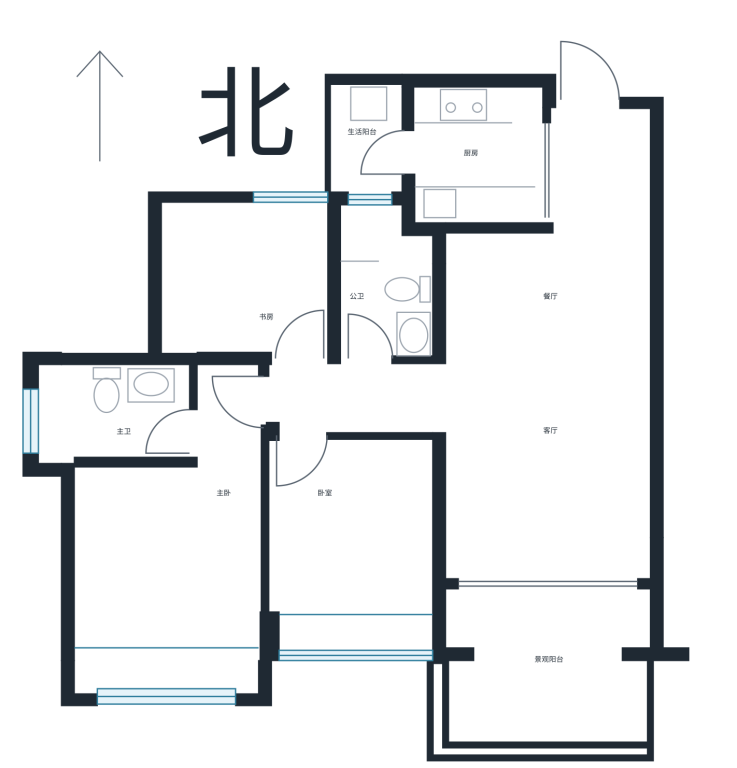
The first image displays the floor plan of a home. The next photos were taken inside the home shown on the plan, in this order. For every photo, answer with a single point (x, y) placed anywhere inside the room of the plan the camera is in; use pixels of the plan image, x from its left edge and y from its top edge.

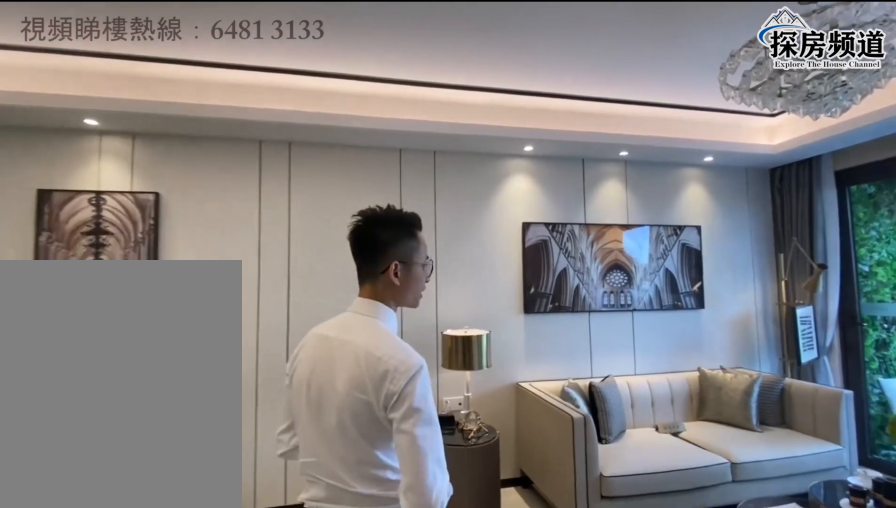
(567, 370)
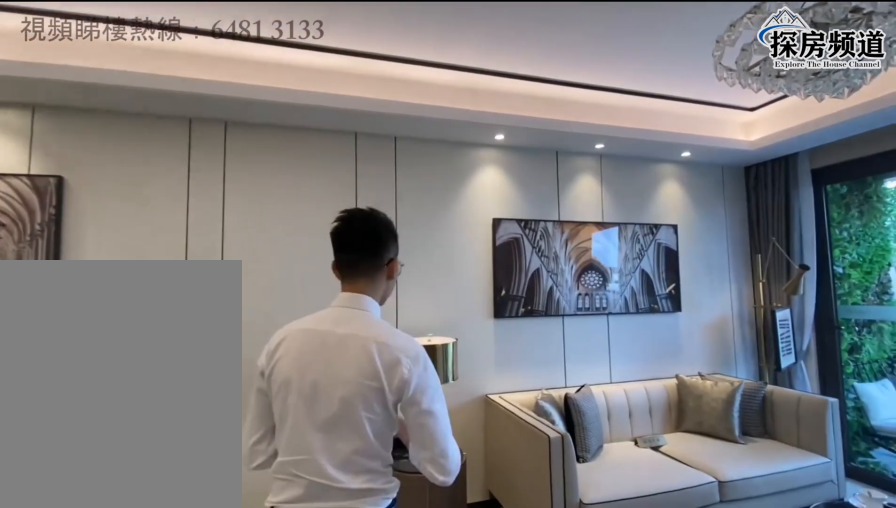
(569, 352)
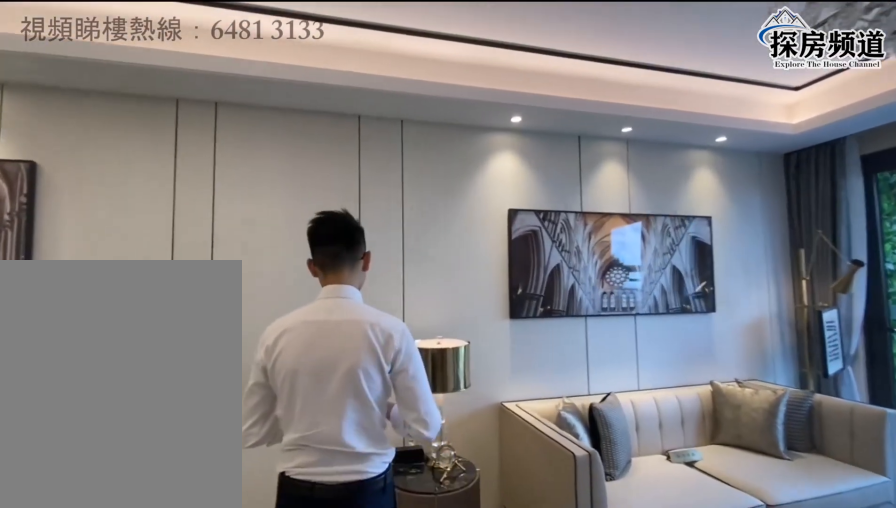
(567, 369)
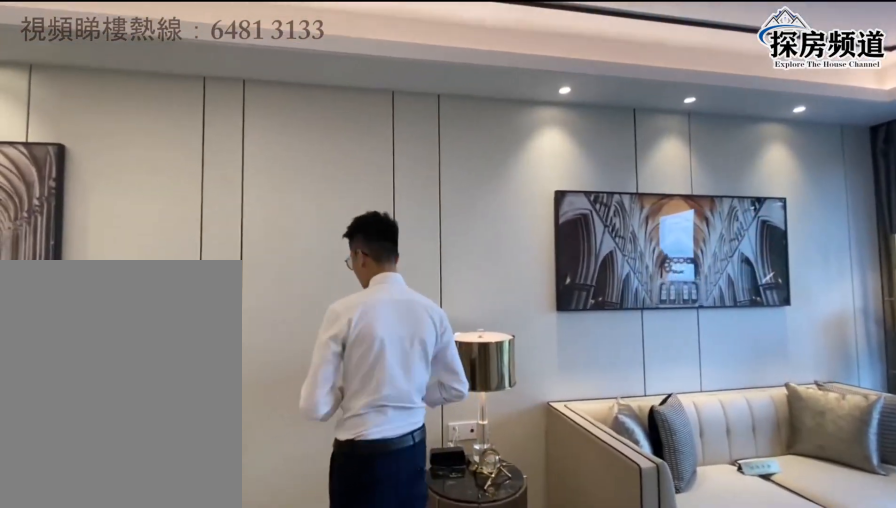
(569, 353)
